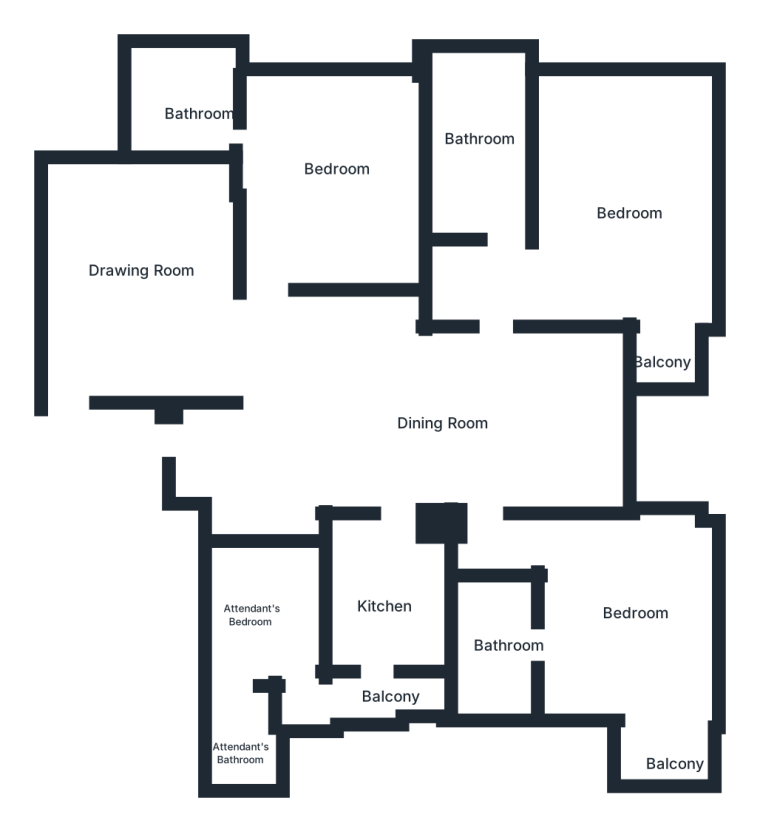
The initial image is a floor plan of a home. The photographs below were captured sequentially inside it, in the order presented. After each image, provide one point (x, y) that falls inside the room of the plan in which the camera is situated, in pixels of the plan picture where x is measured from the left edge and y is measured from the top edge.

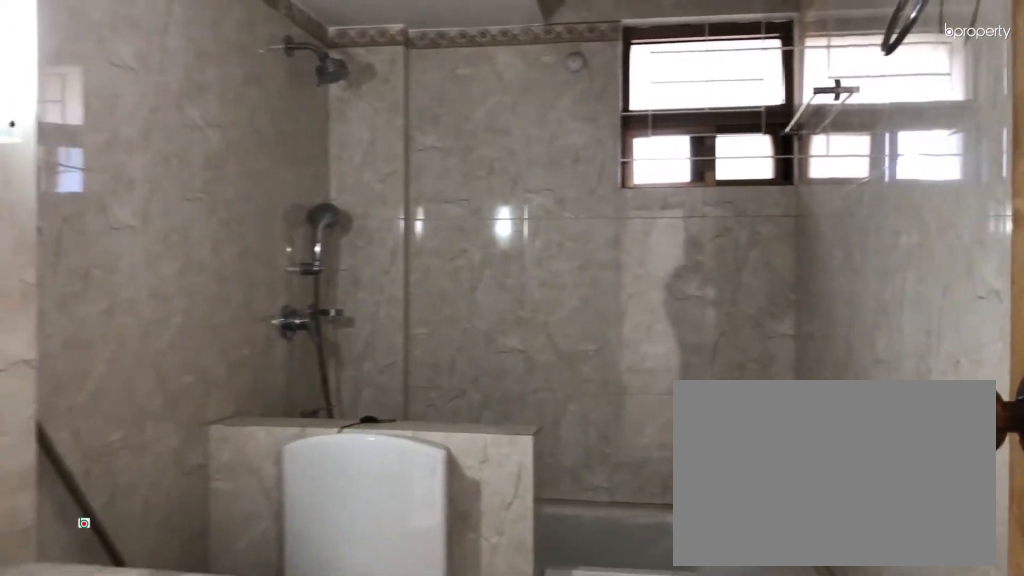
(489, 154)
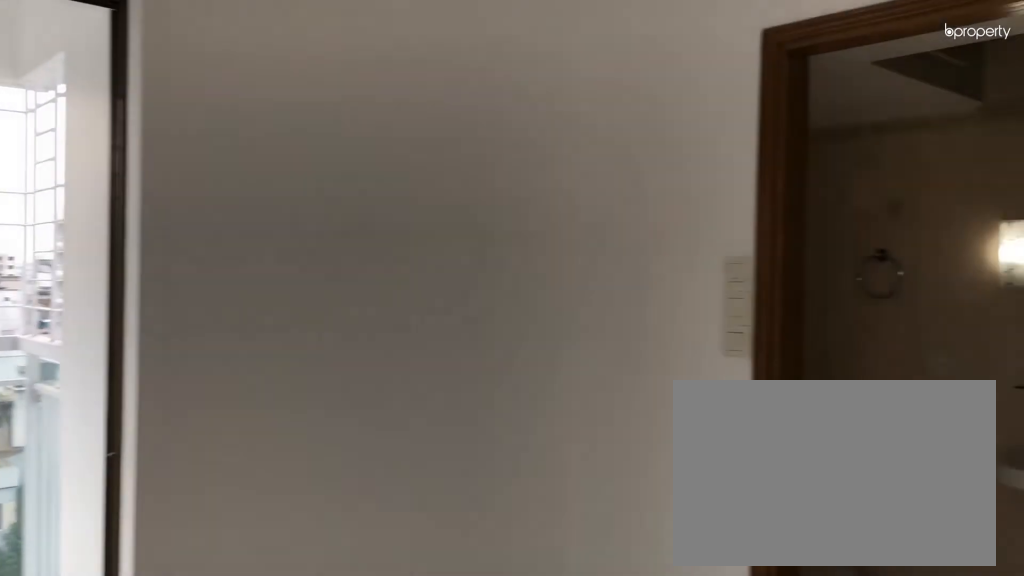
(648, 642)
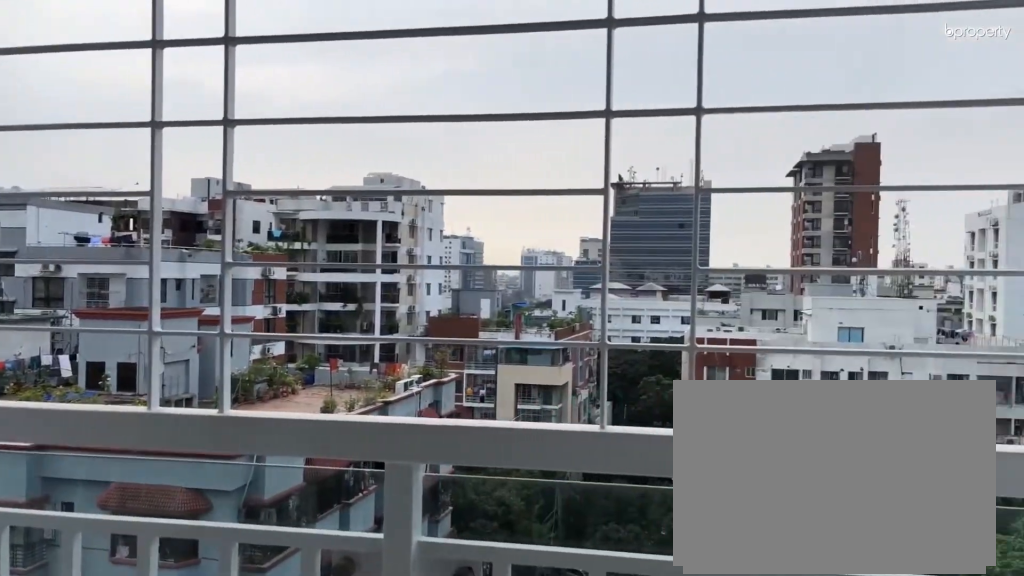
(668, 730)
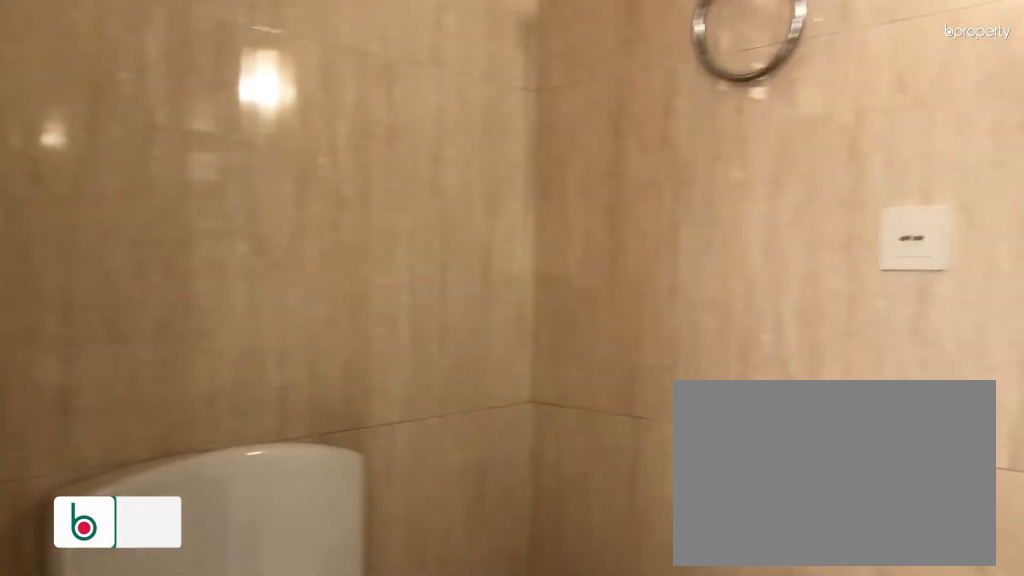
(496, 648)
